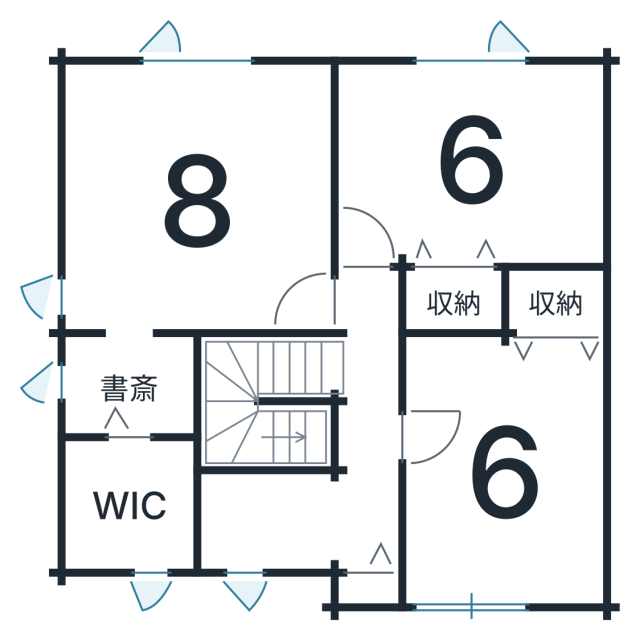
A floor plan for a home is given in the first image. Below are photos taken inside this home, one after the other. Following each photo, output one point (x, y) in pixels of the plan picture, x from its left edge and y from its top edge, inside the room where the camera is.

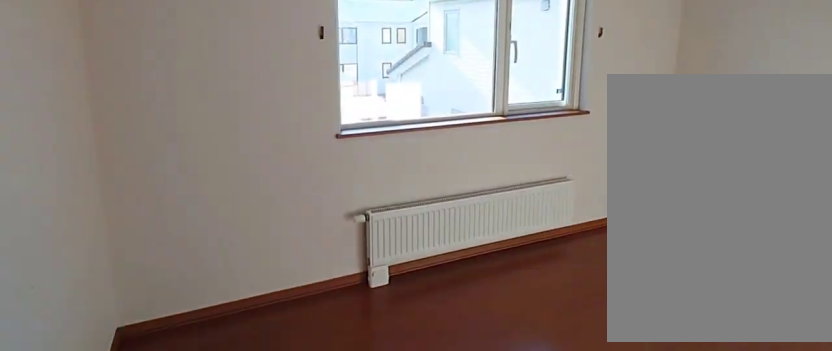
(466, 173)
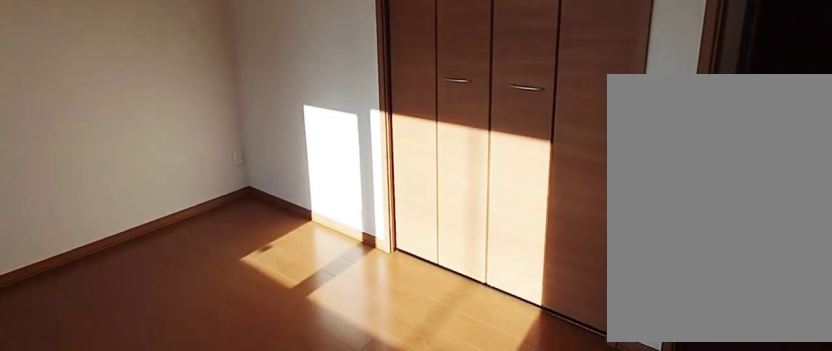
(466, 173)
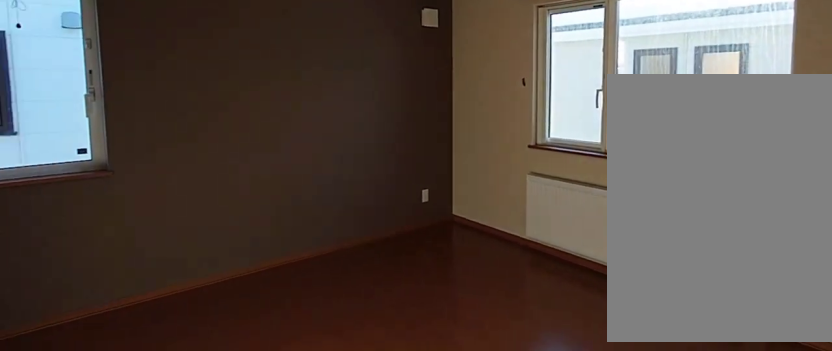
(185, 218)
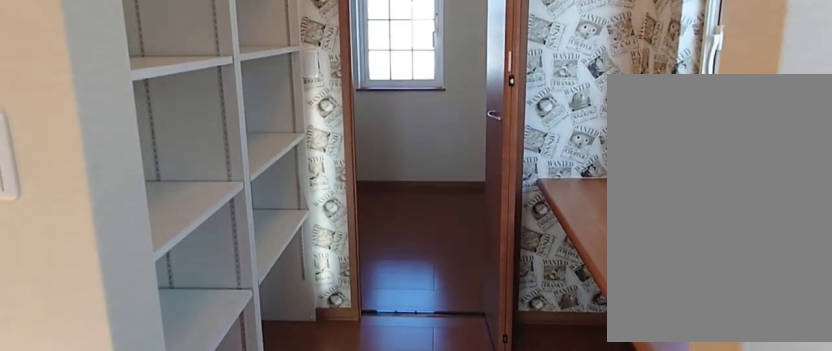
(125, 394)
